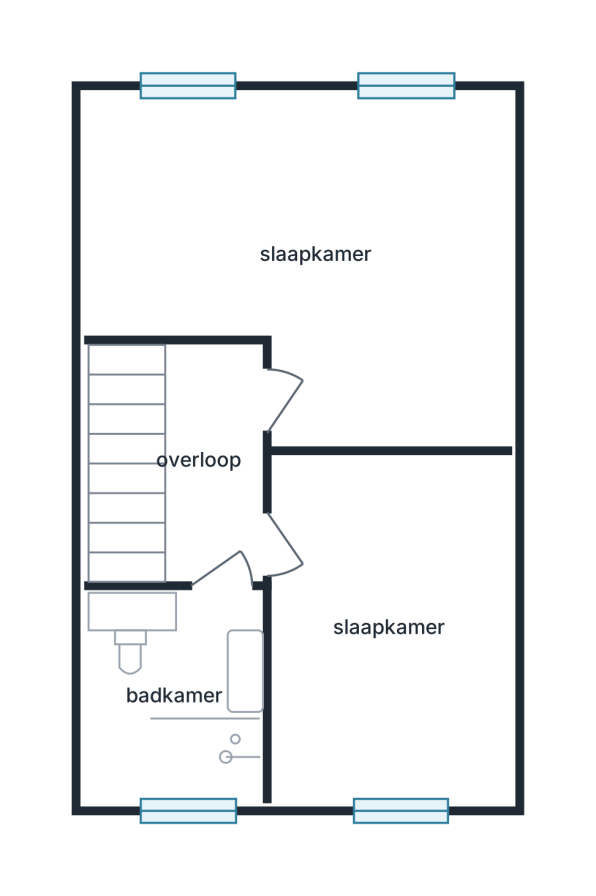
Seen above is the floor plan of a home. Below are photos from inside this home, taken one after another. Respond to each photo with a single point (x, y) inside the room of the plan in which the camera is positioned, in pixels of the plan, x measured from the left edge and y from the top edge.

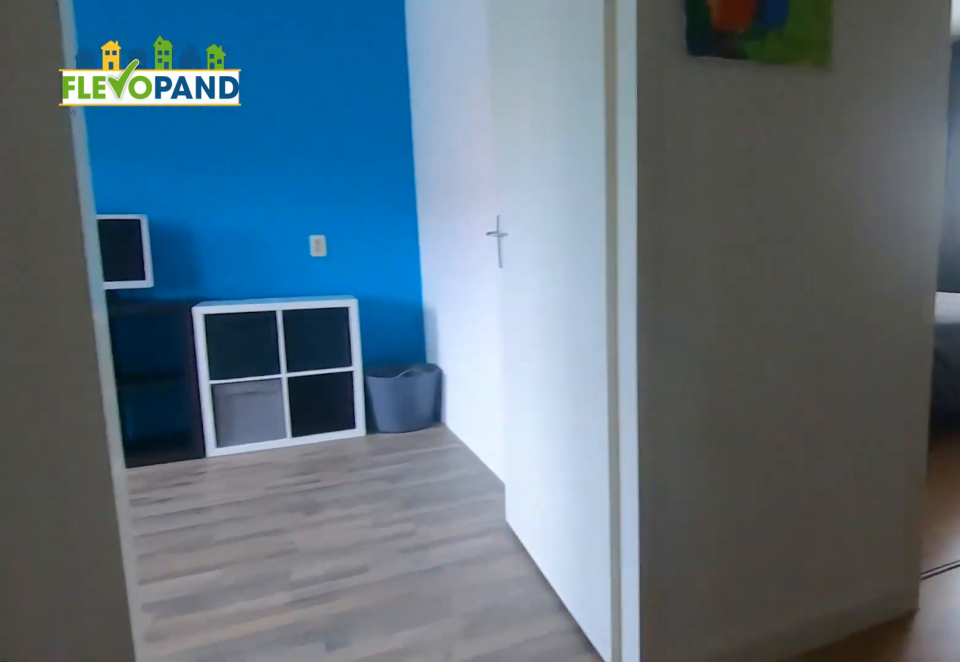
(202, 398)
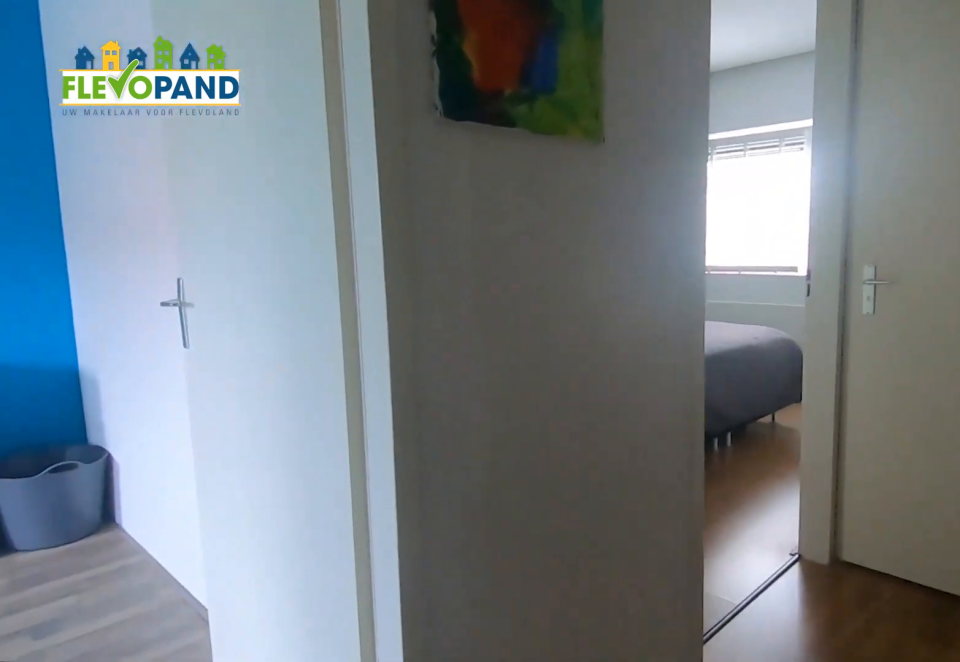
(202, 398)
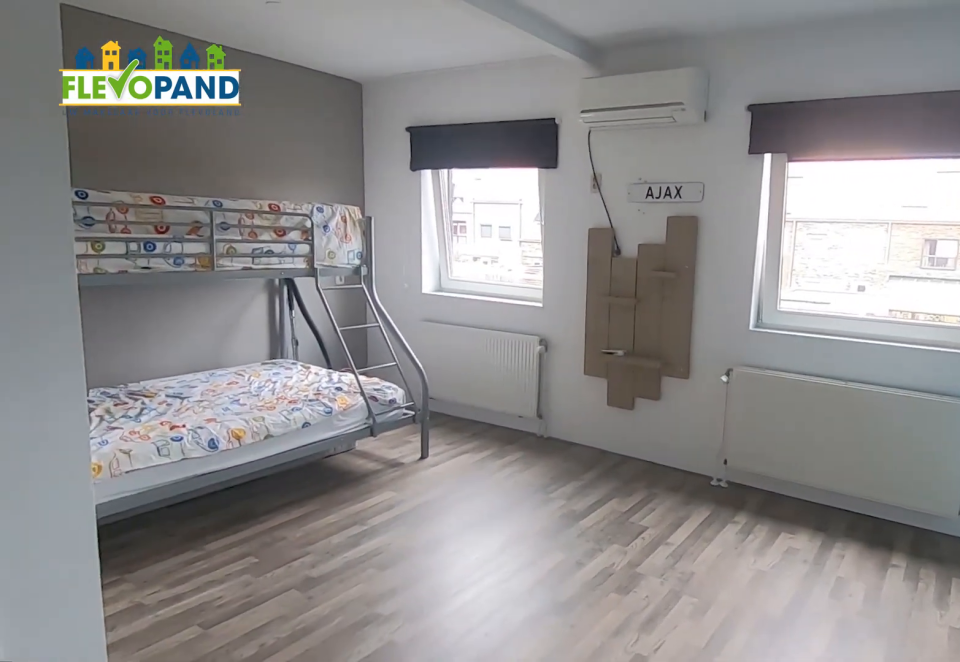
(266, 193)
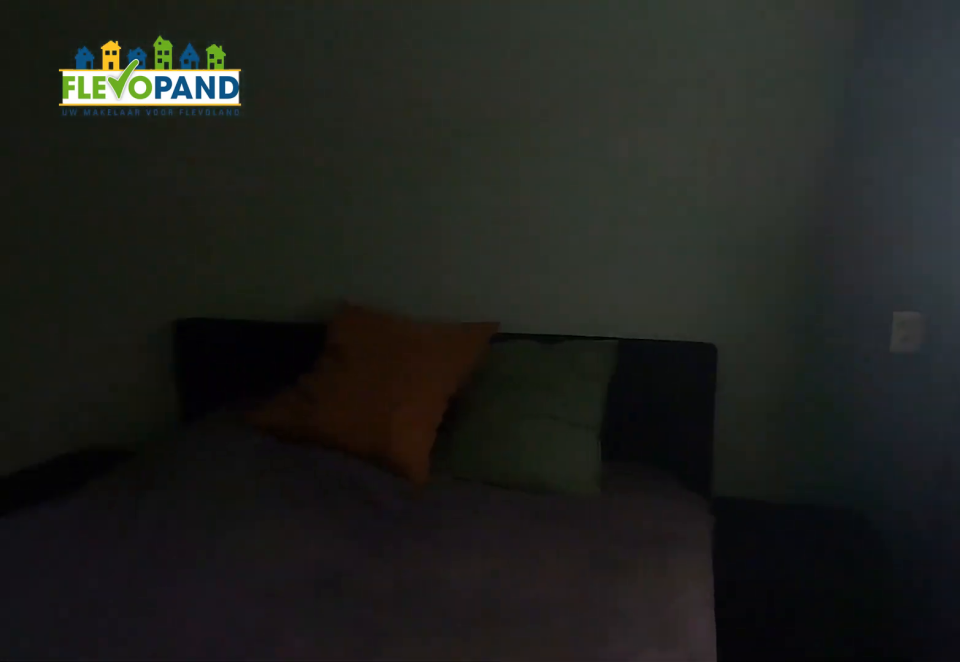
(390, 625)
